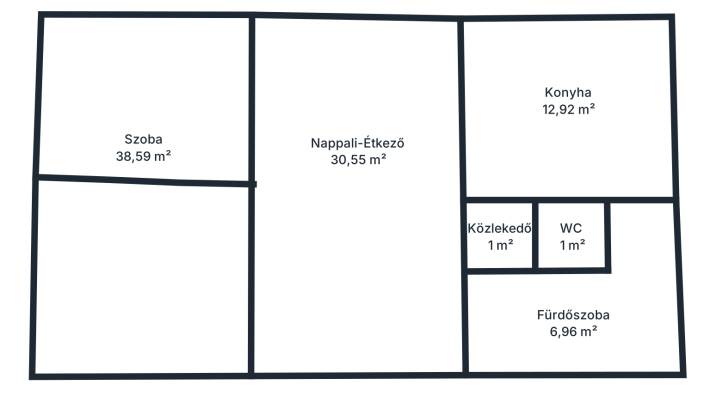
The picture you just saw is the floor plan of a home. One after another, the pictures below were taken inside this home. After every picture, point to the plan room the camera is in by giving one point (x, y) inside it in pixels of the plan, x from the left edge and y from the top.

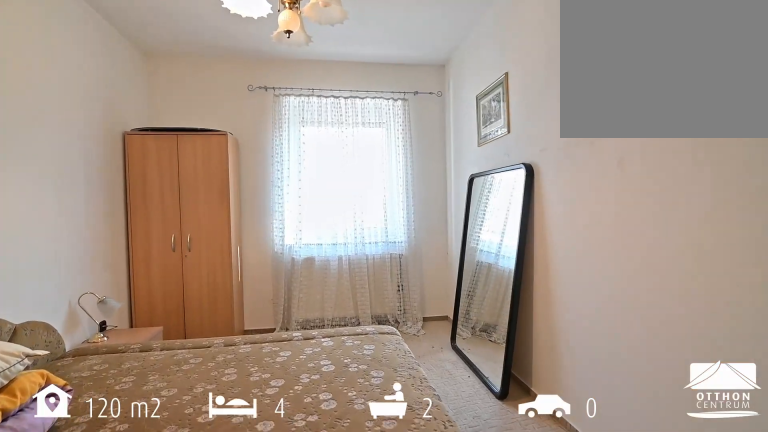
(140, 286)
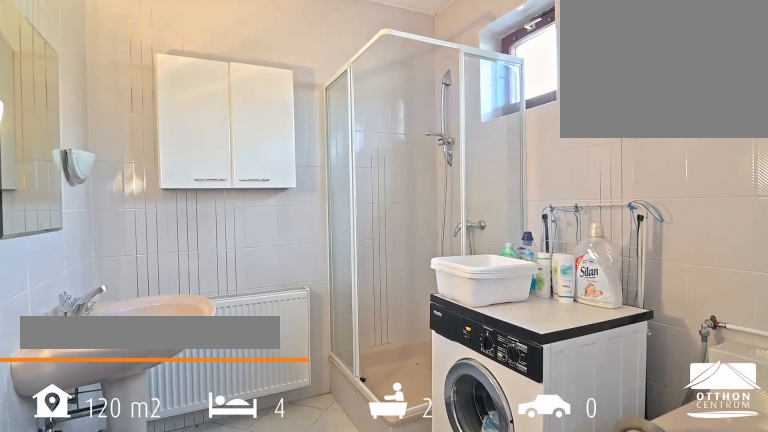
(579, 327)
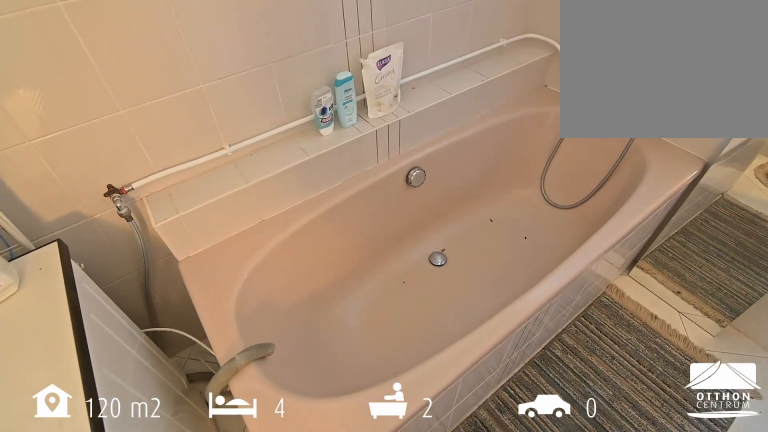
(579, 327)
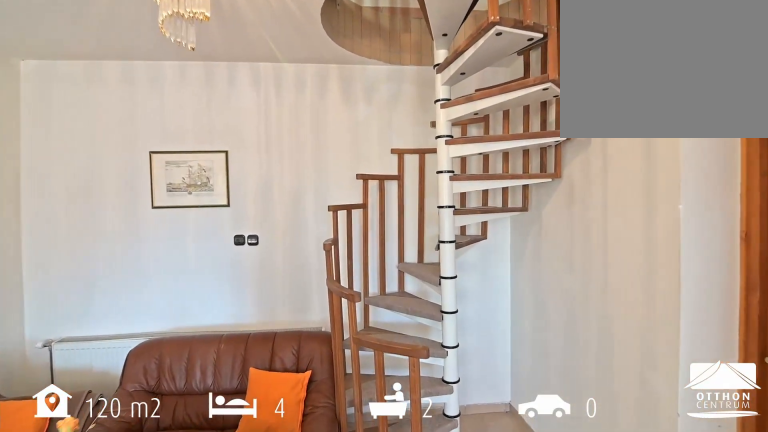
(362, 337)
